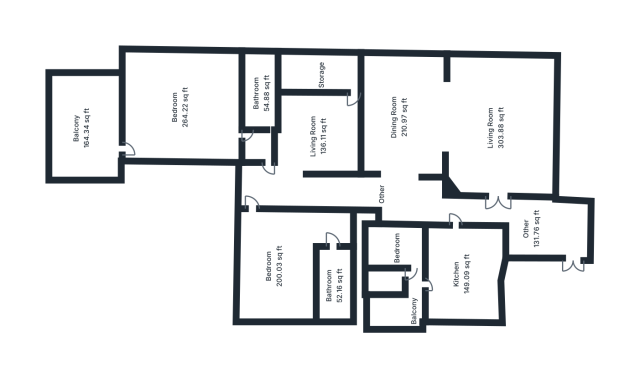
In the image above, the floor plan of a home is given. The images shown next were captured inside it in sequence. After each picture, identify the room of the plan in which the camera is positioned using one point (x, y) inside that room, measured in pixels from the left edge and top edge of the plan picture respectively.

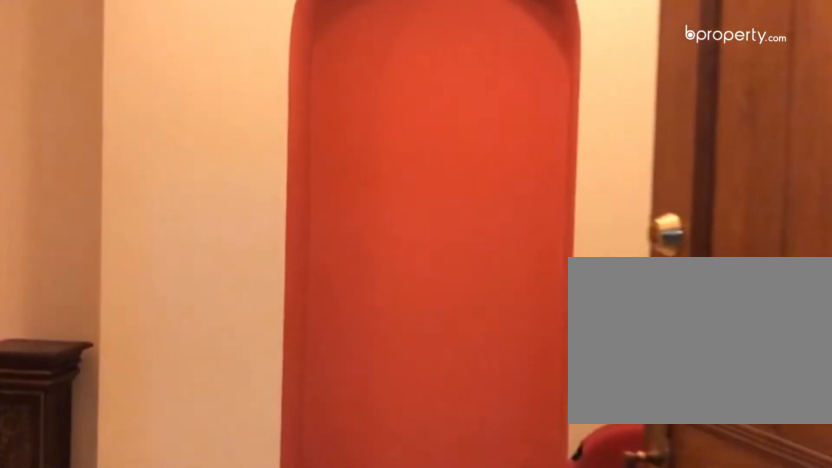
(567, 256)
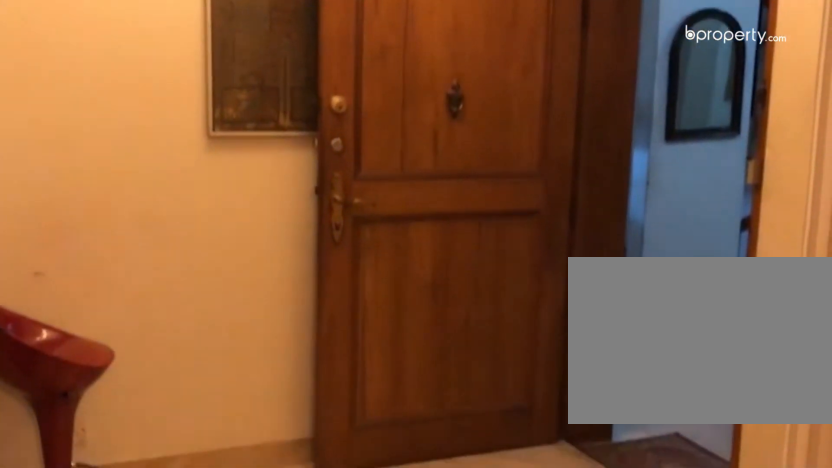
(550, 227)
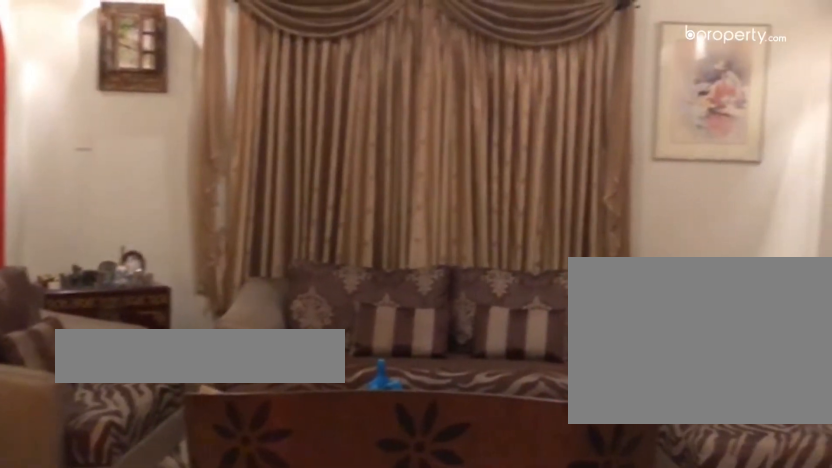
(484, 145)
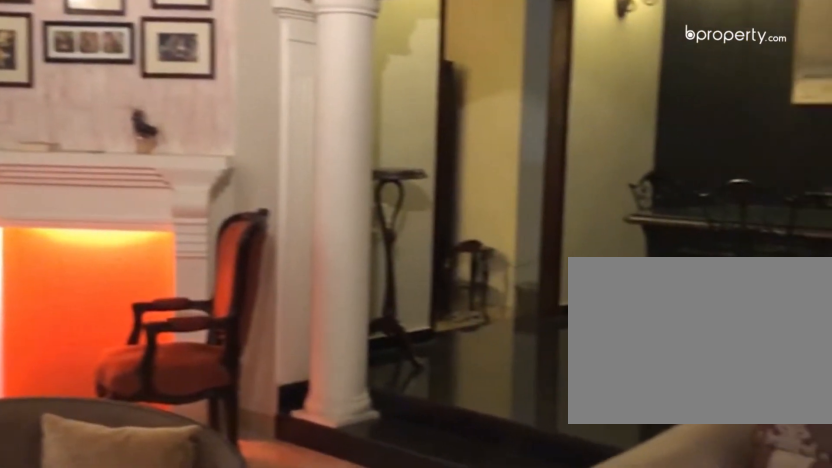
(484, 145)
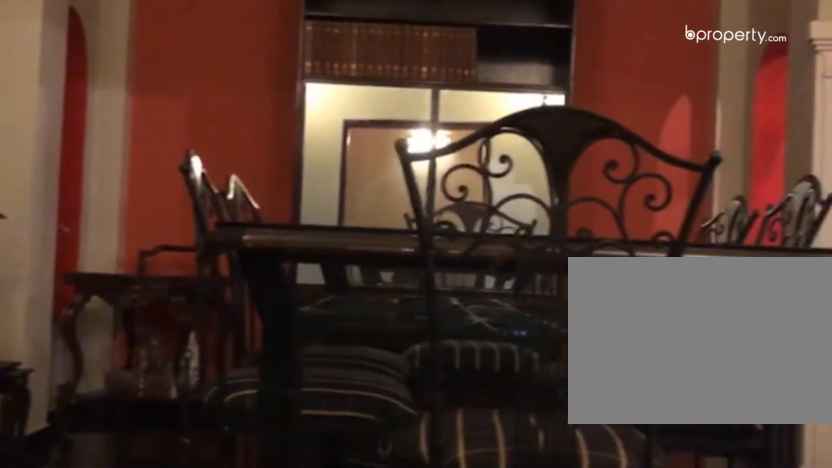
(404, 124)
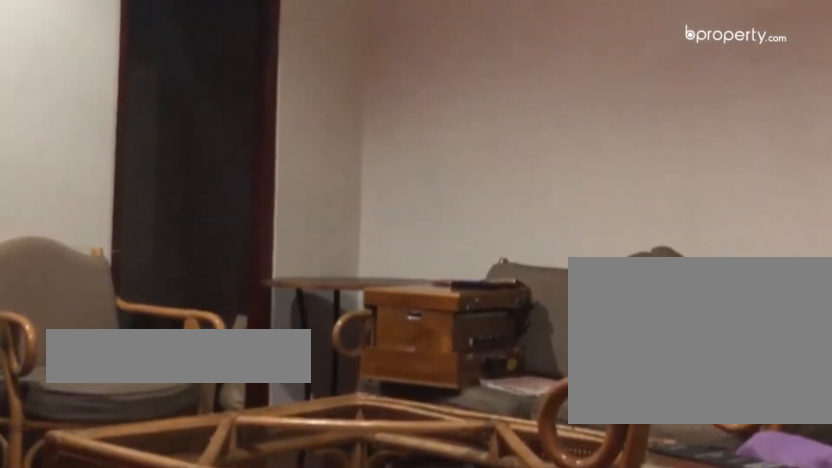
(318, 136)
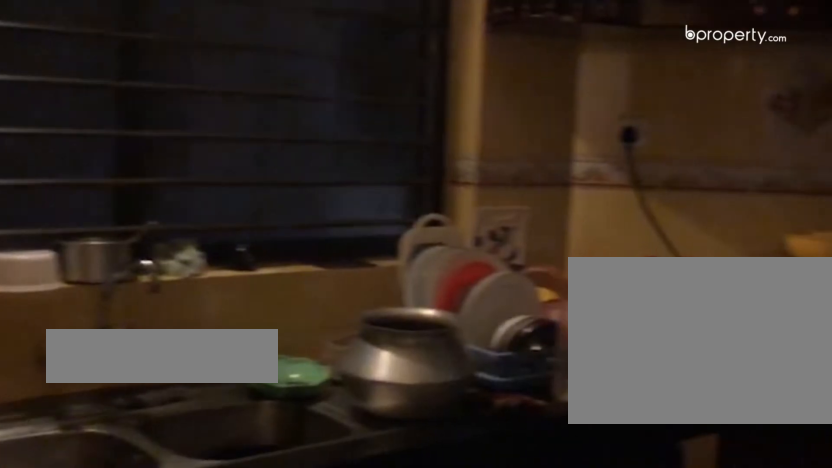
(465, 290)
